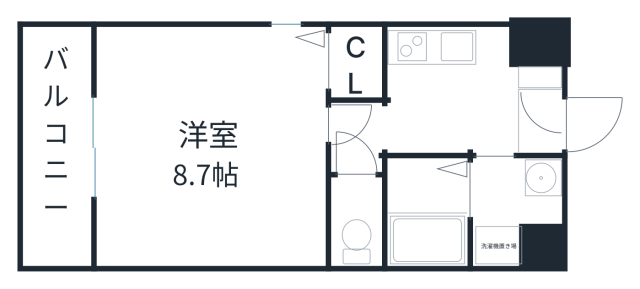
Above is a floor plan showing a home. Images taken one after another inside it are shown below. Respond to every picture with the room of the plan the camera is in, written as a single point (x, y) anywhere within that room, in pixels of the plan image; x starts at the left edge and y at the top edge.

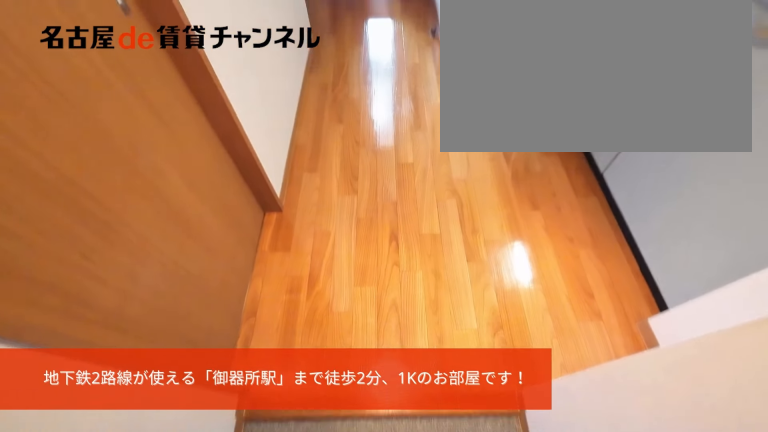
(543, 123)
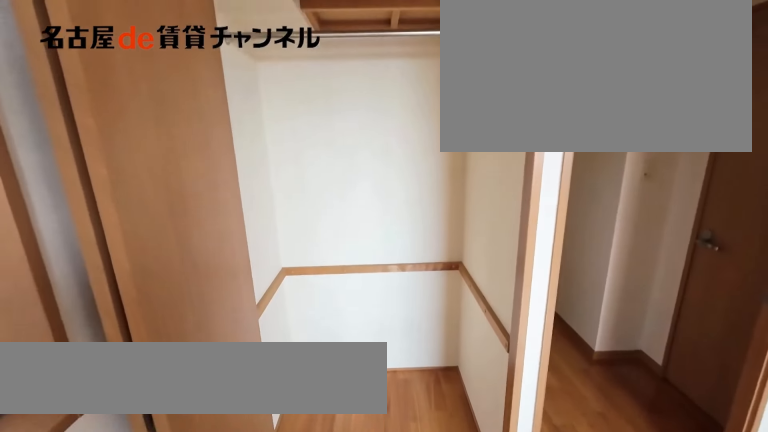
(354, 64)
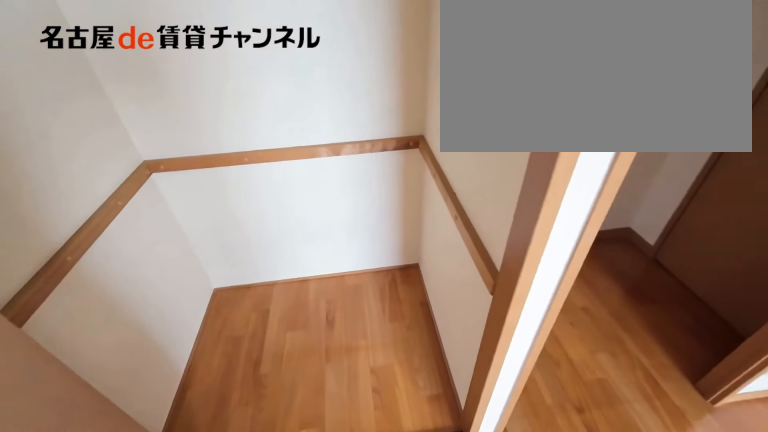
(354, 64)
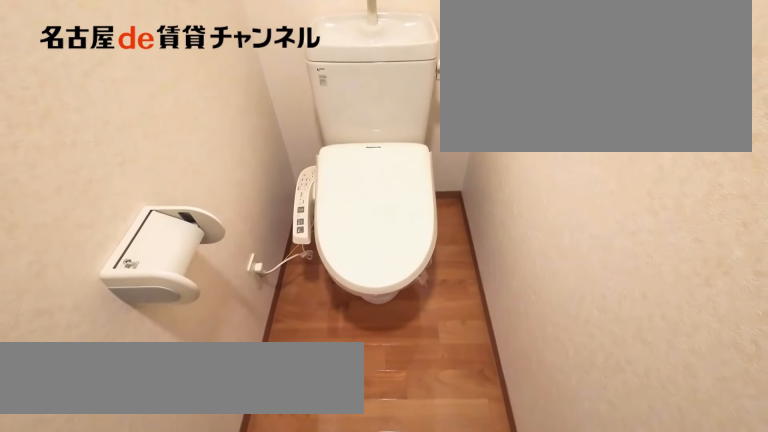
(357, 221)
